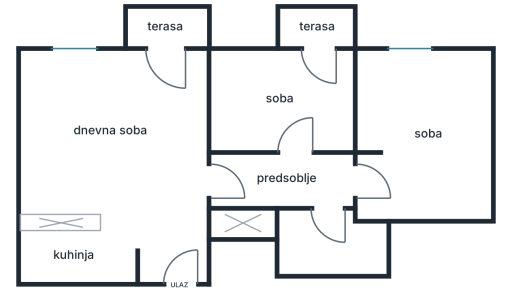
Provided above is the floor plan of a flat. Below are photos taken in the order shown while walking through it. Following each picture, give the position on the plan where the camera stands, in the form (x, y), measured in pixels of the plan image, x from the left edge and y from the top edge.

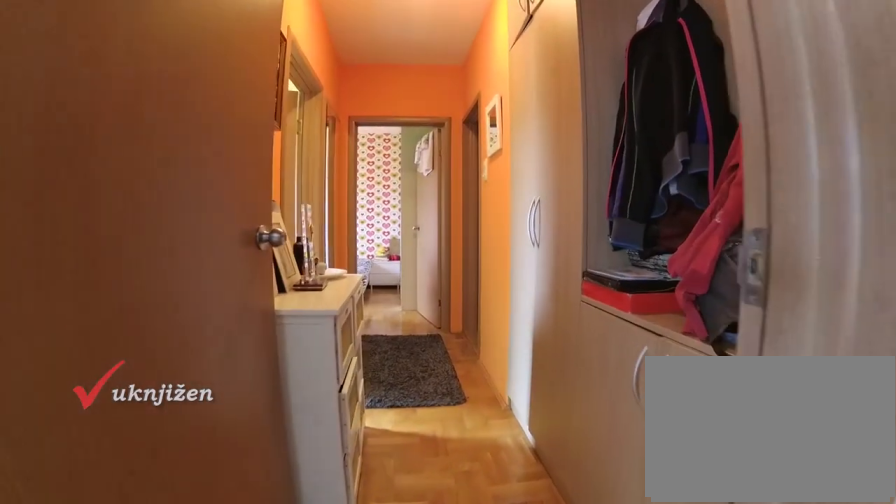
(180, 184)
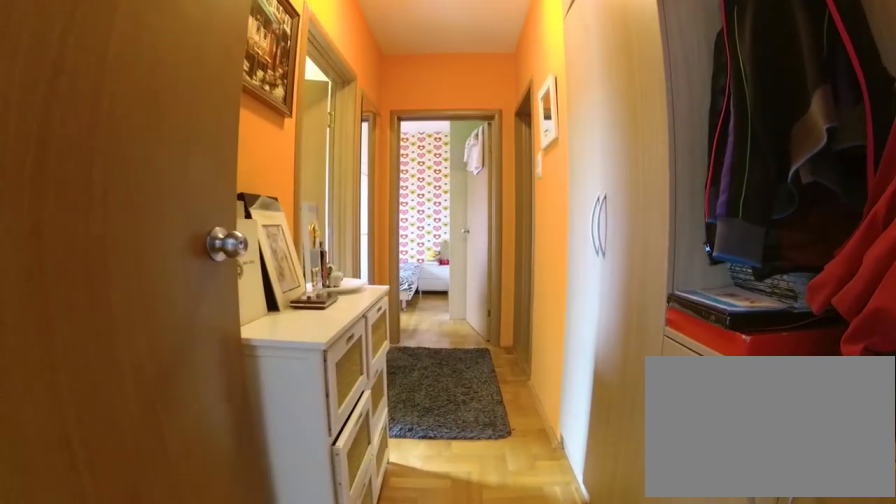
(197, 183)
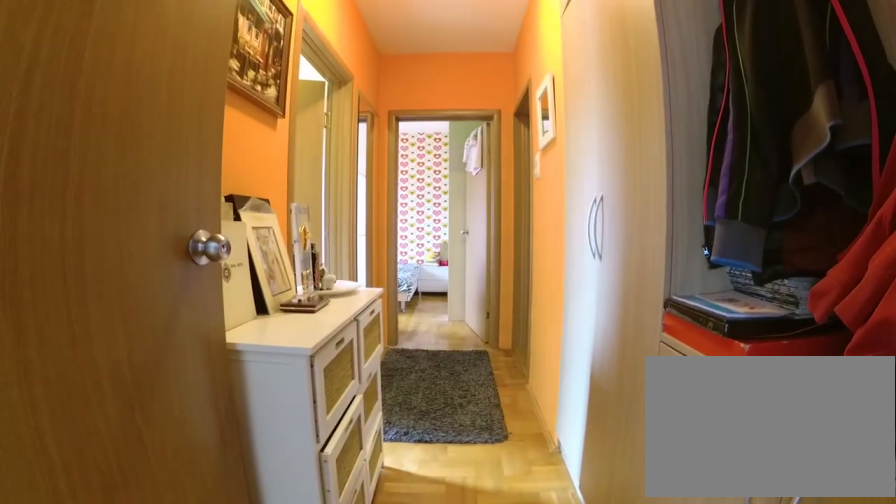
(199, 182)
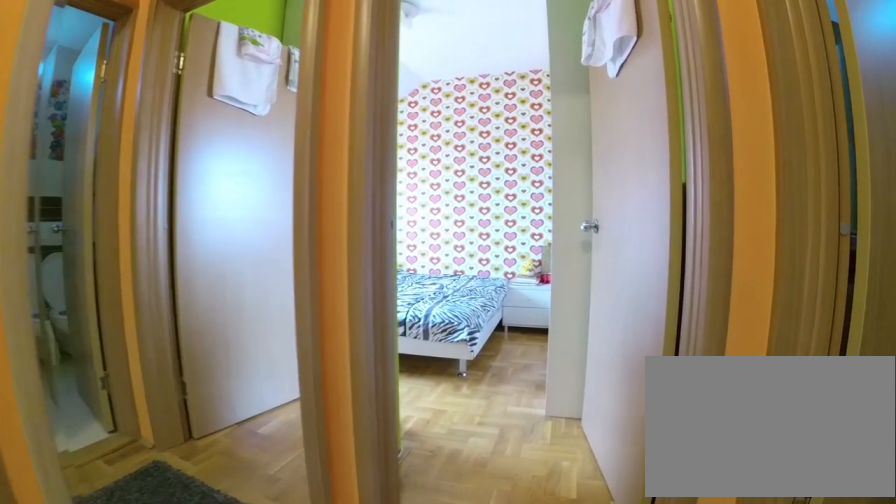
(260, 180)
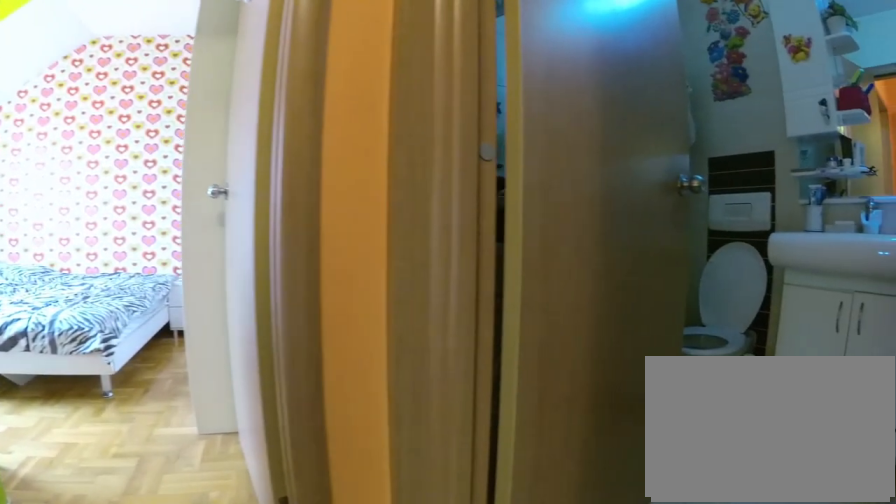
(283, 177)
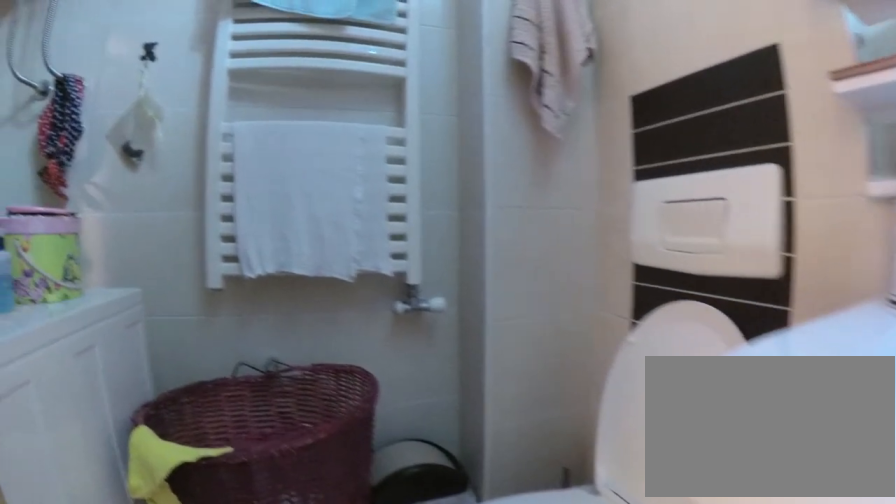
(311, 236)
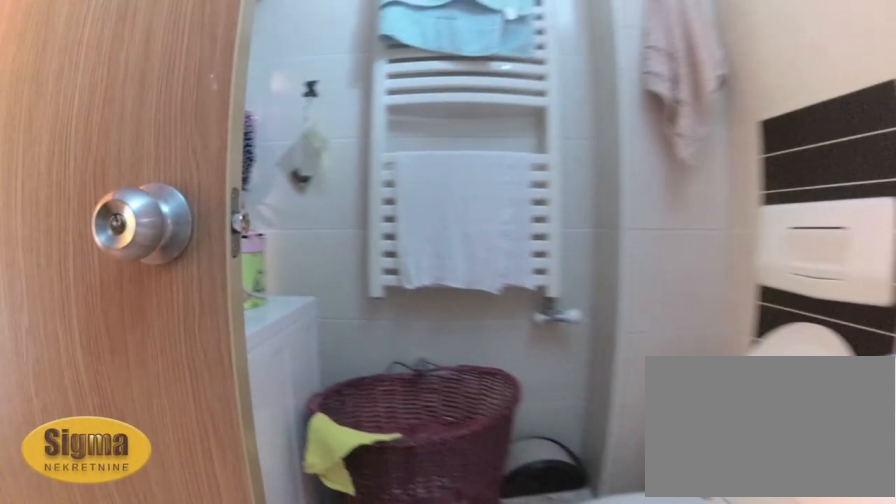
(307, 252)
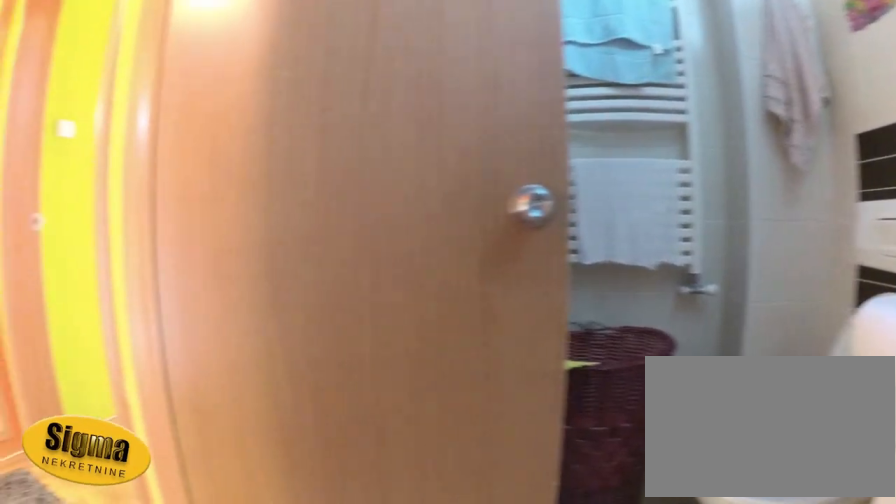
(308, 255)
